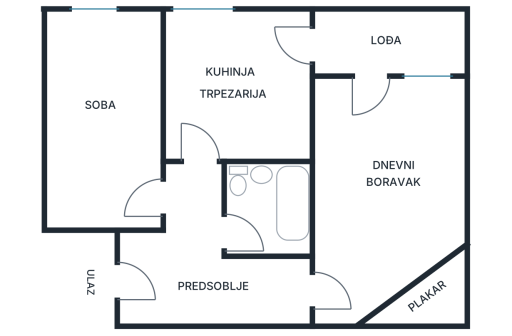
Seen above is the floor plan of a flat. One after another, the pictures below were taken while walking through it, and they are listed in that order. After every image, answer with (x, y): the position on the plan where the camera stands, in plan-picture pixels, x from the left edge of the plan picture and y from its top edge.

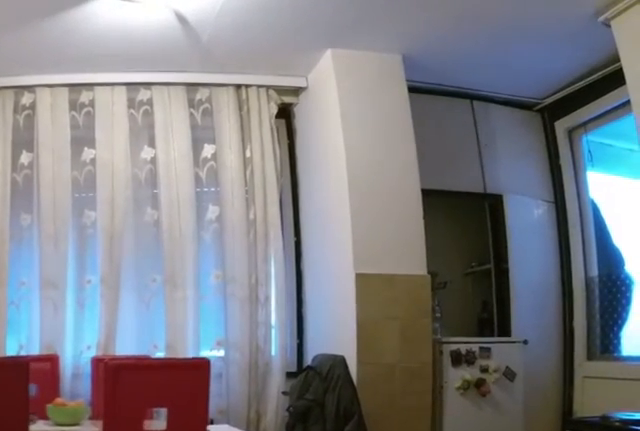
(192, 157)
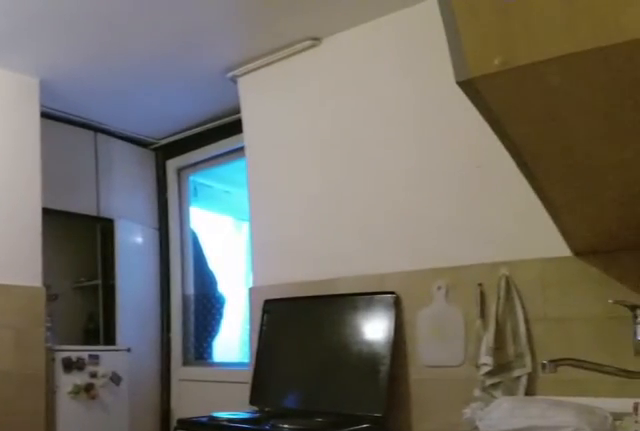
(184, 144)
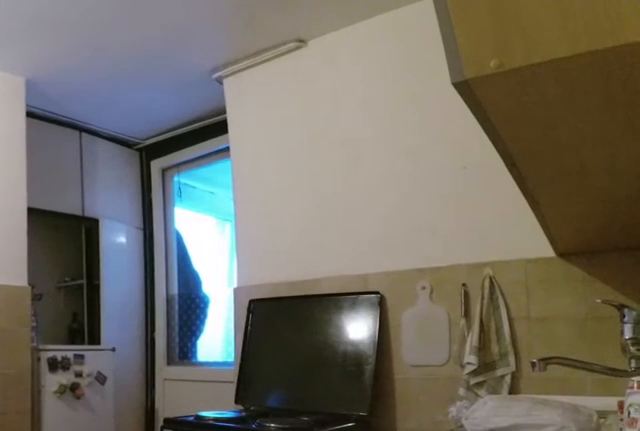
(181, 141)
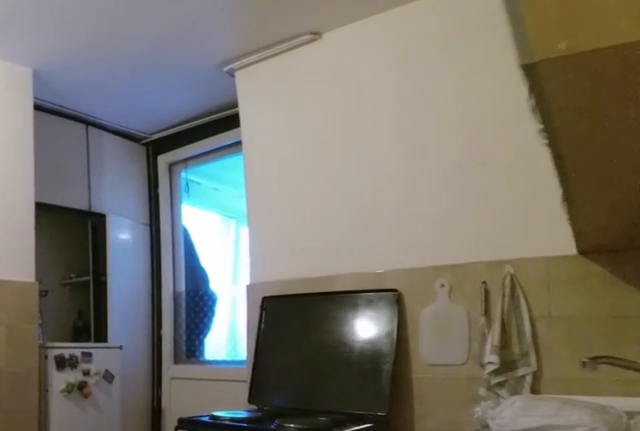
(185, 135)
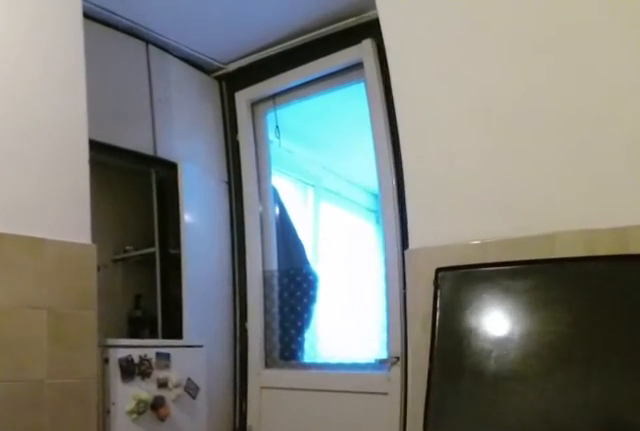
(213, 114)
